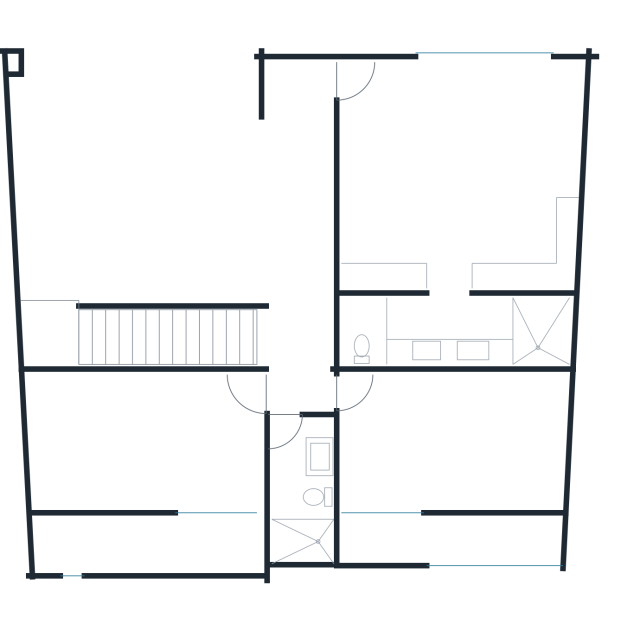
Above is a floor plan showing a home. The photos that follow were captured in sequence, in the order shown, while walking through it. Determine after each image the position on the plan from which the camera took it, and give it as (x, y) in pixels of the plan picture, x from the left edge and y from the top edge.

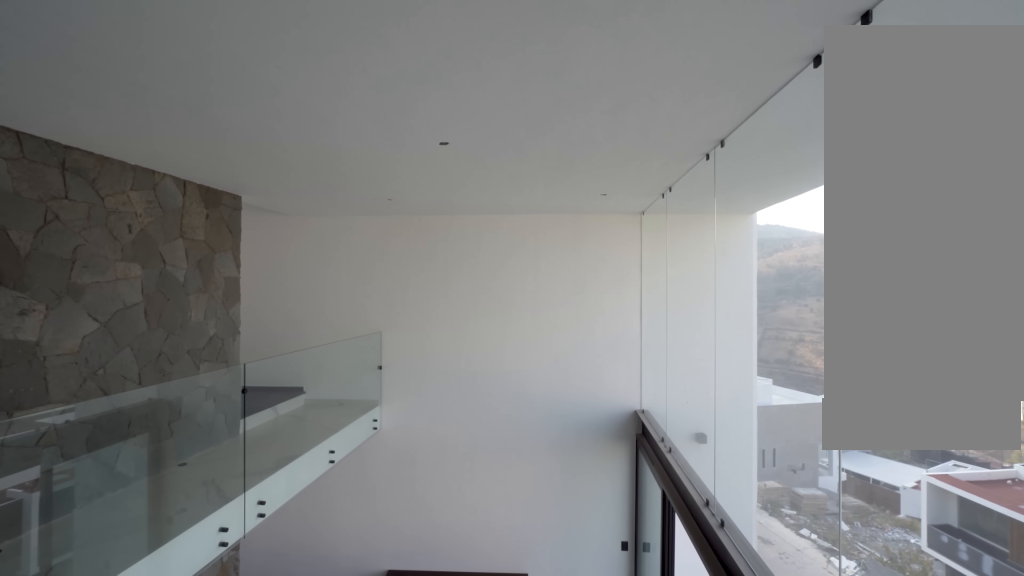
(283, 163)
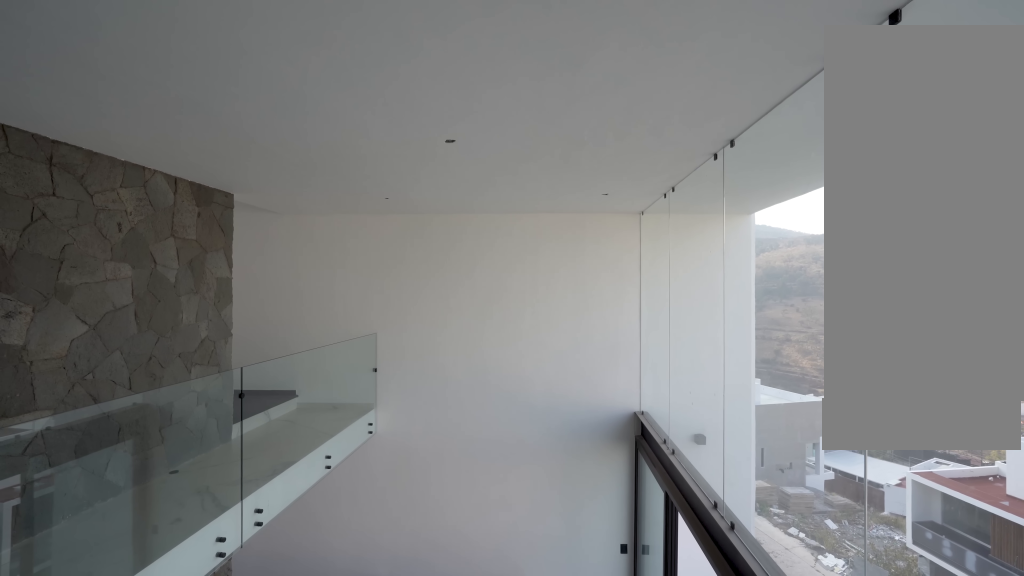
(277, 157)
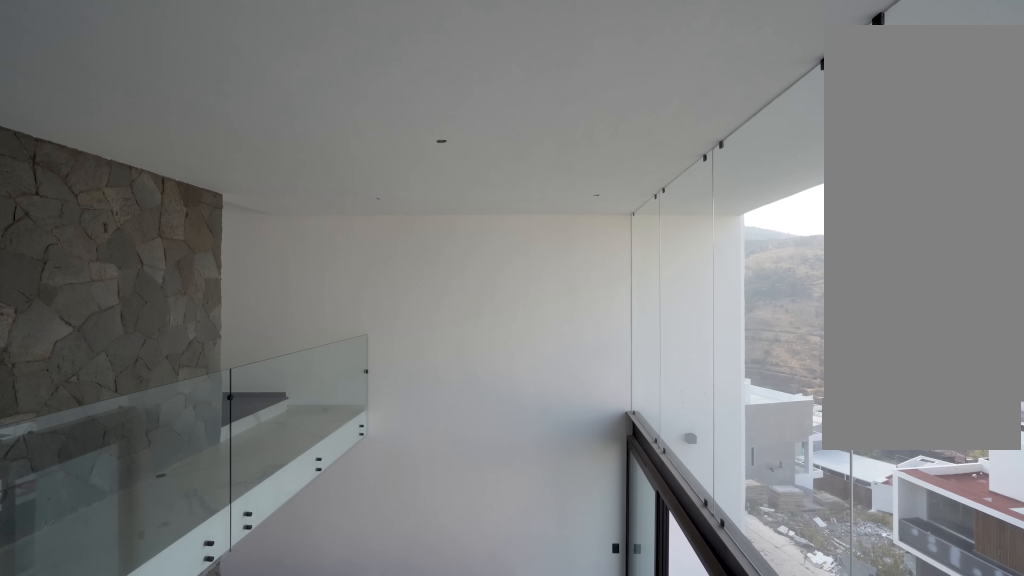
(277, 157)
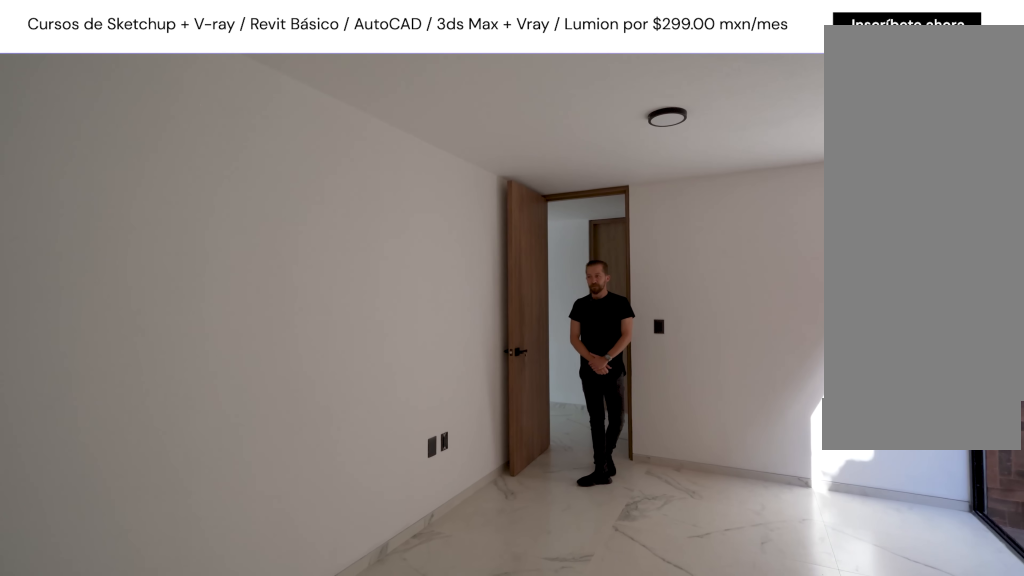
(158, 475)
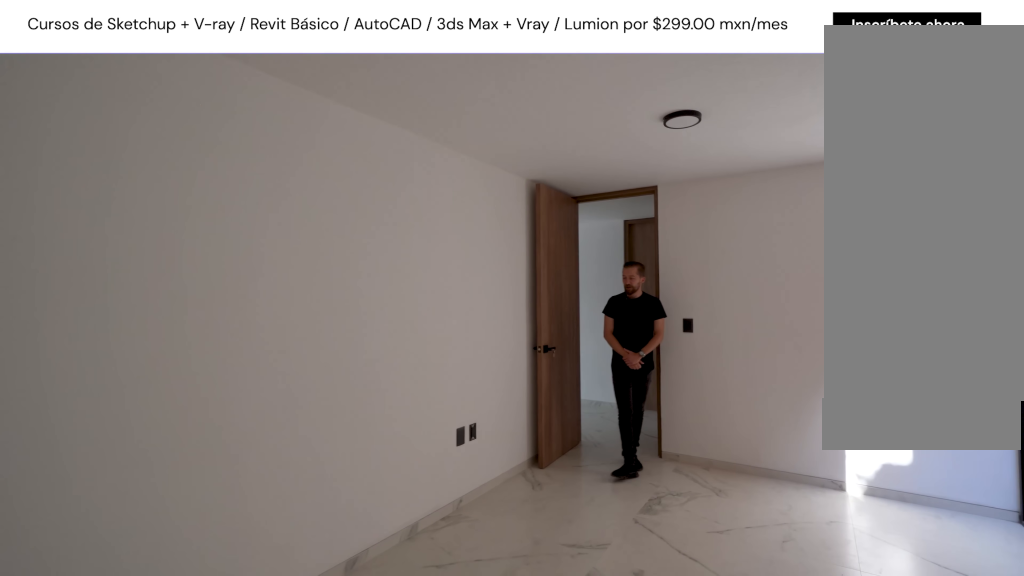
(158, 475)
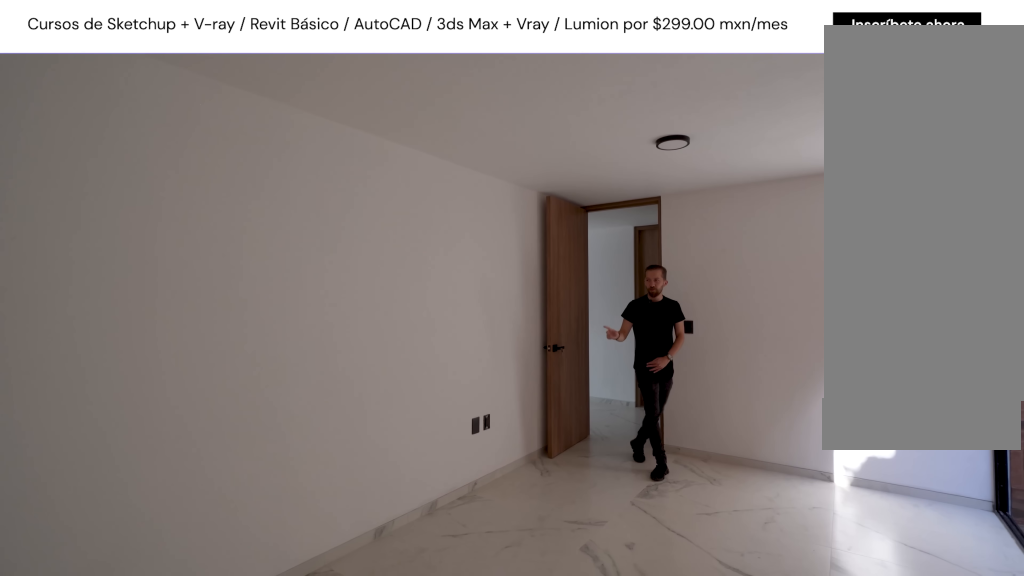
(157, 475)
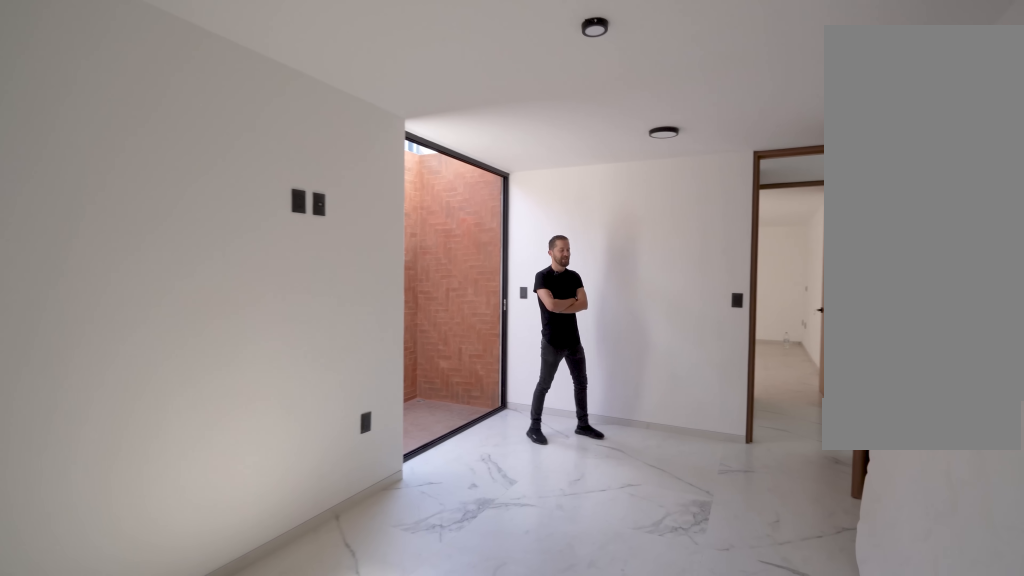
(522, 390)
